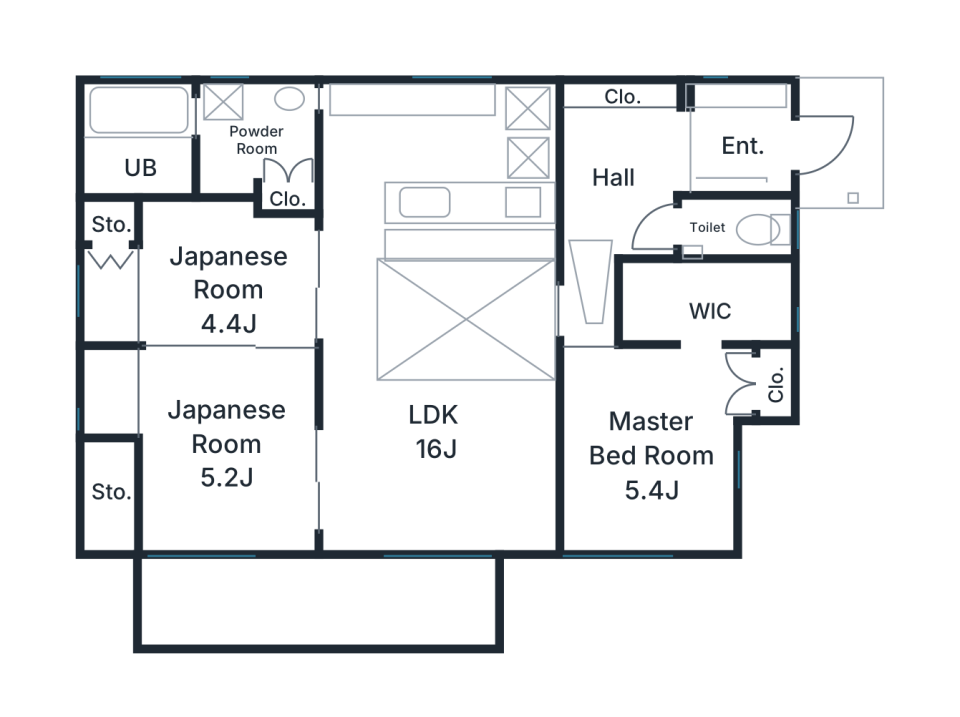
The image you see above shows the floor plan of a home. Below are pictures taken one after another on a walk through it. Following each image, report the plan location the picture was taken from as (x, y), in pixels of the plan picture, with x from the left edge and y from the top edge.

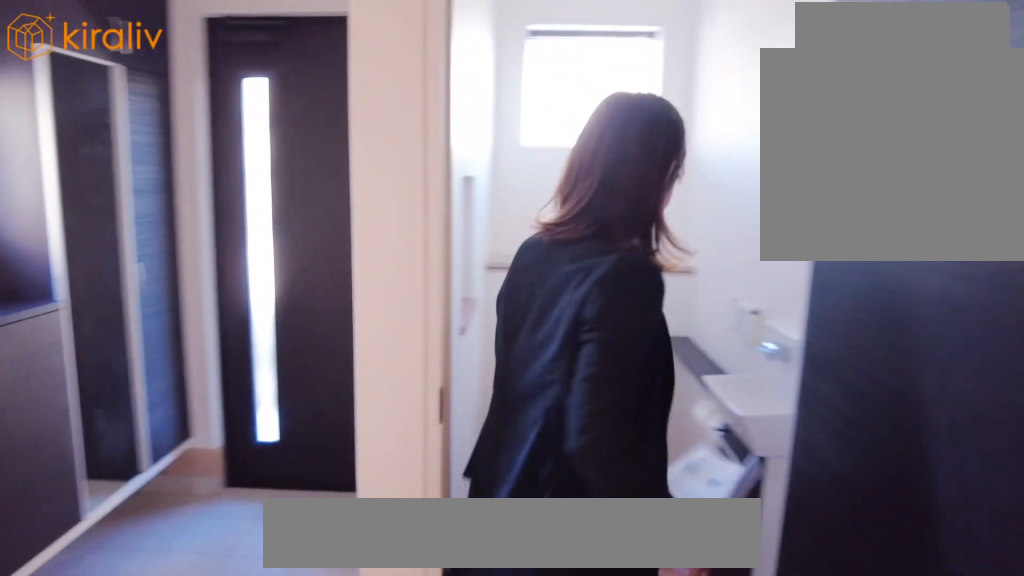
(703, 241)
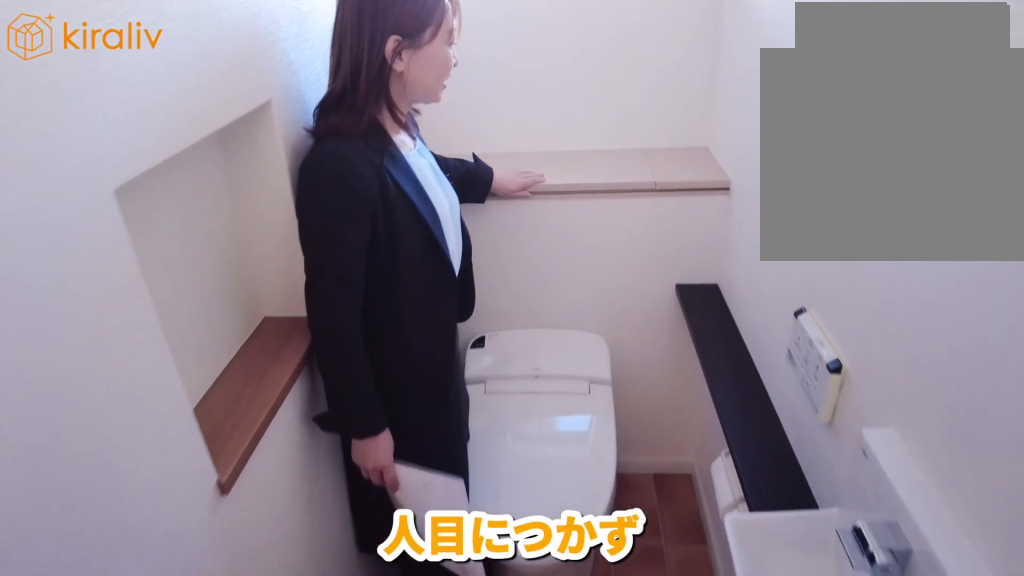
(673, 243)
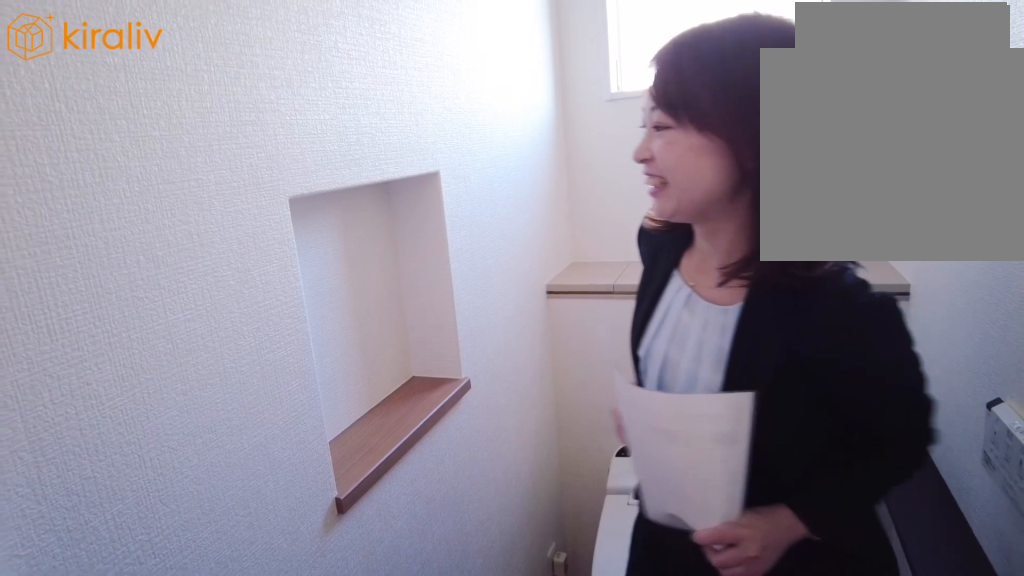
(651, 243)
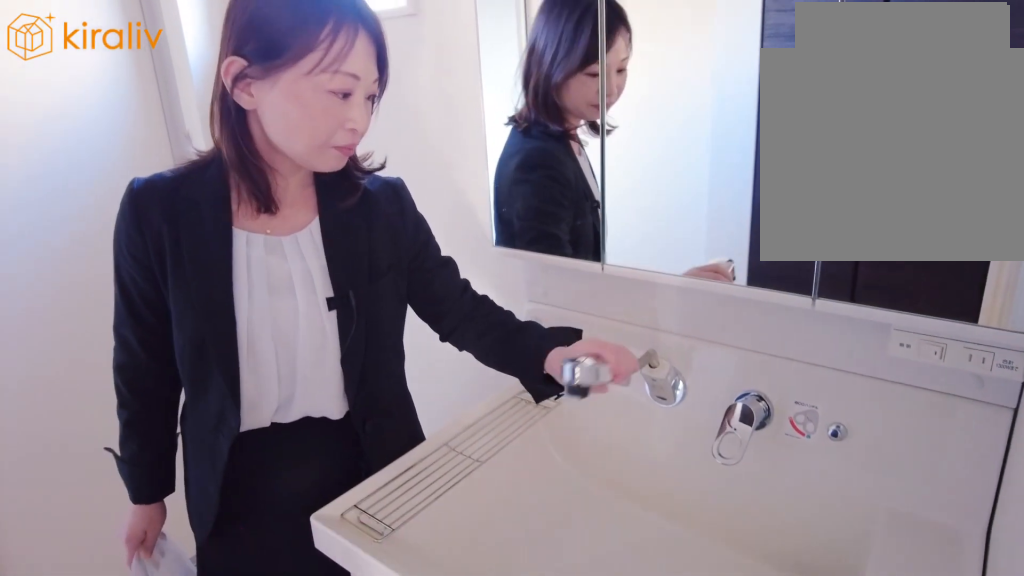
(253, 162)
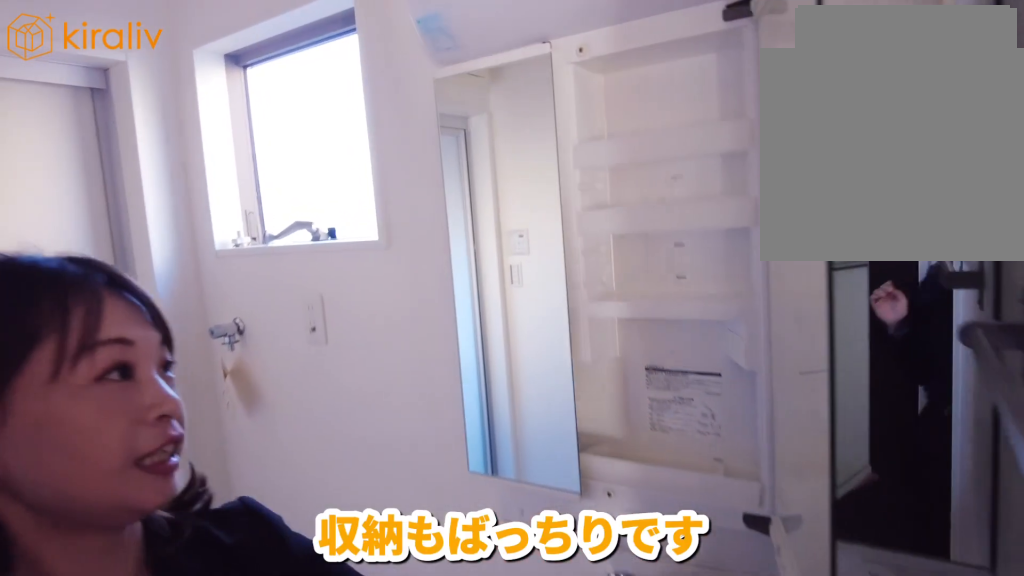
(235, 164)
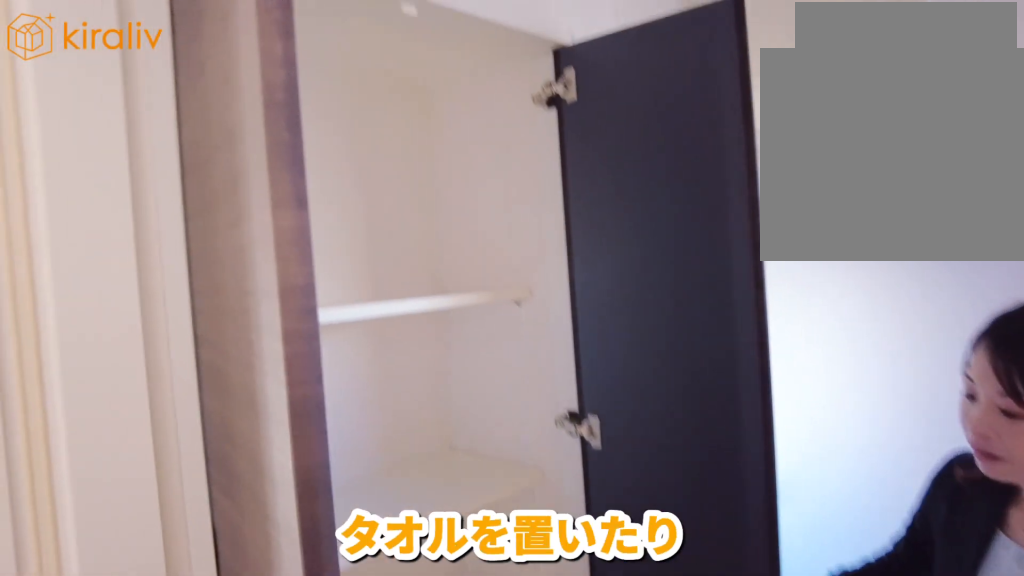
(217, 166)
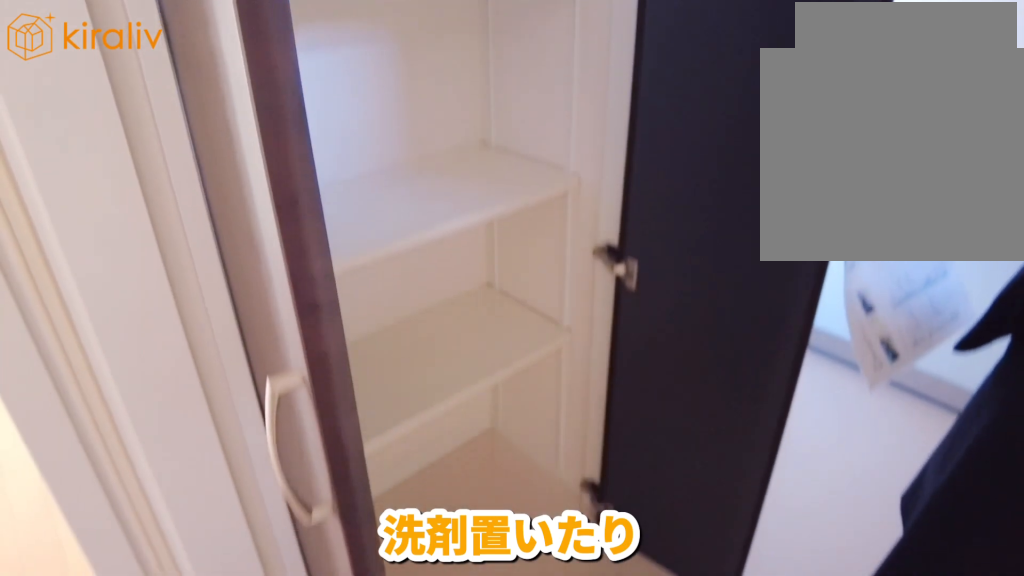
(214, 170)
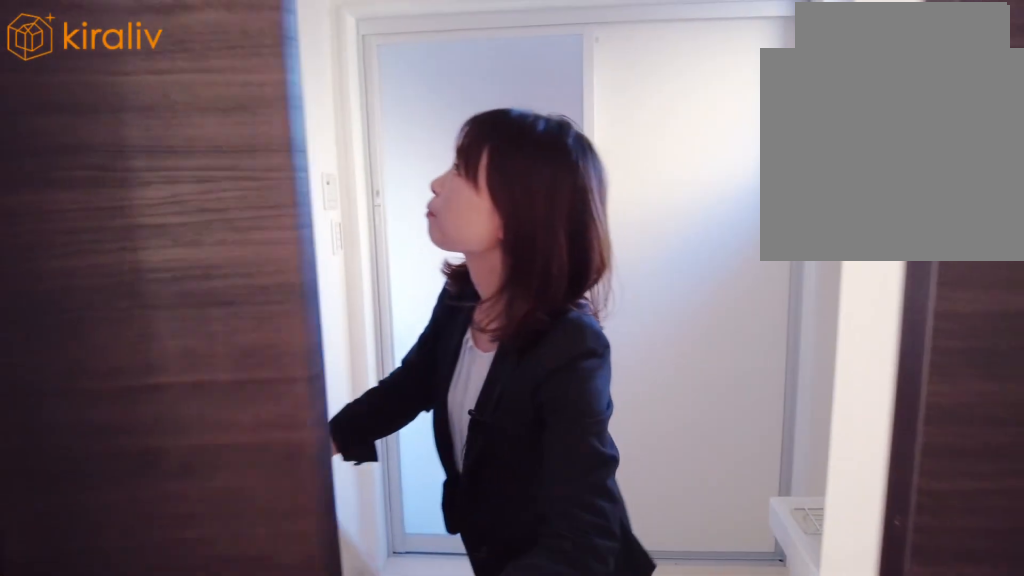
(210, 164)
